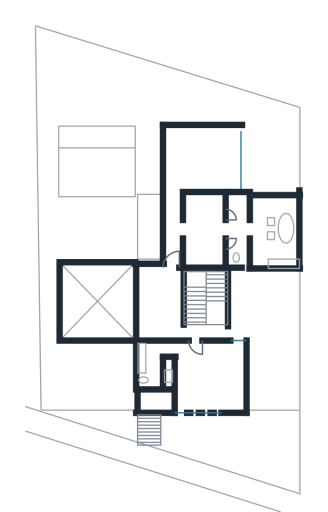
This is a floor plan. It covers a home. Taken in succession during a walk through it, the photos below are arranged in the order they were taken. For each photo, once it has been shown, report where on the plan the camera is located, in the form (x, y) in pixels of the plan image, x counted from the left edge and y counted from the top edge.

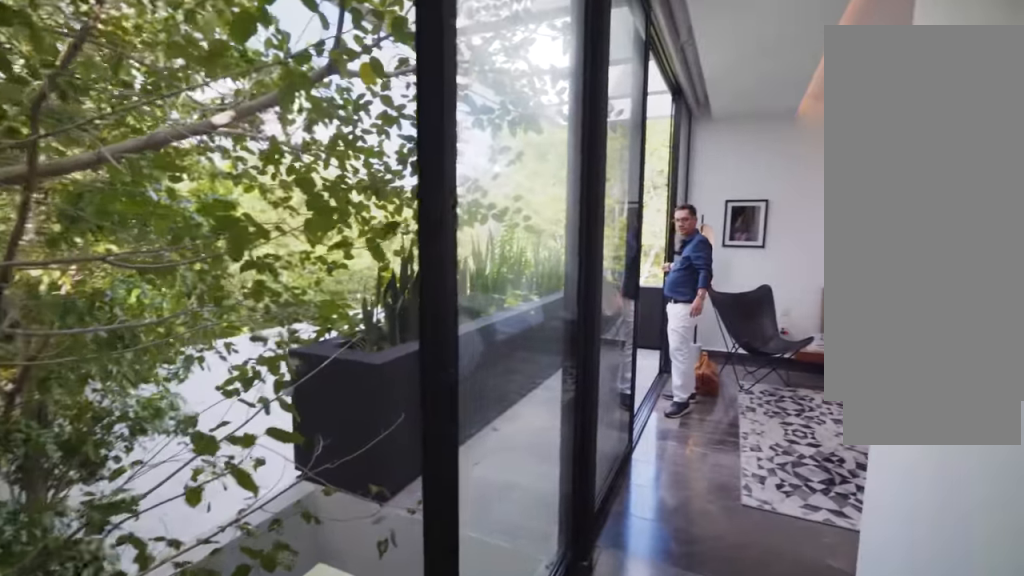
(177, 226)
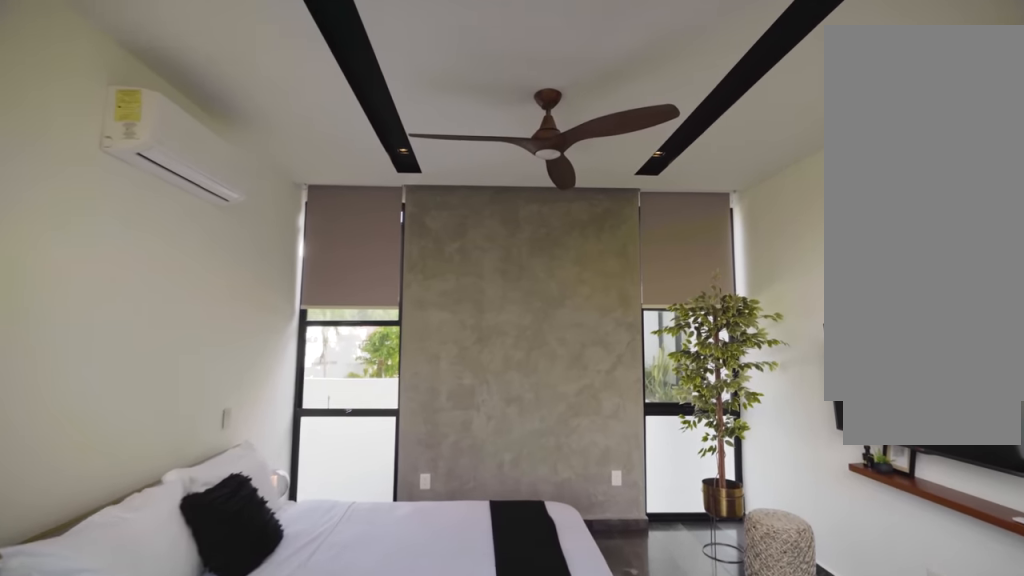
(172, 183)
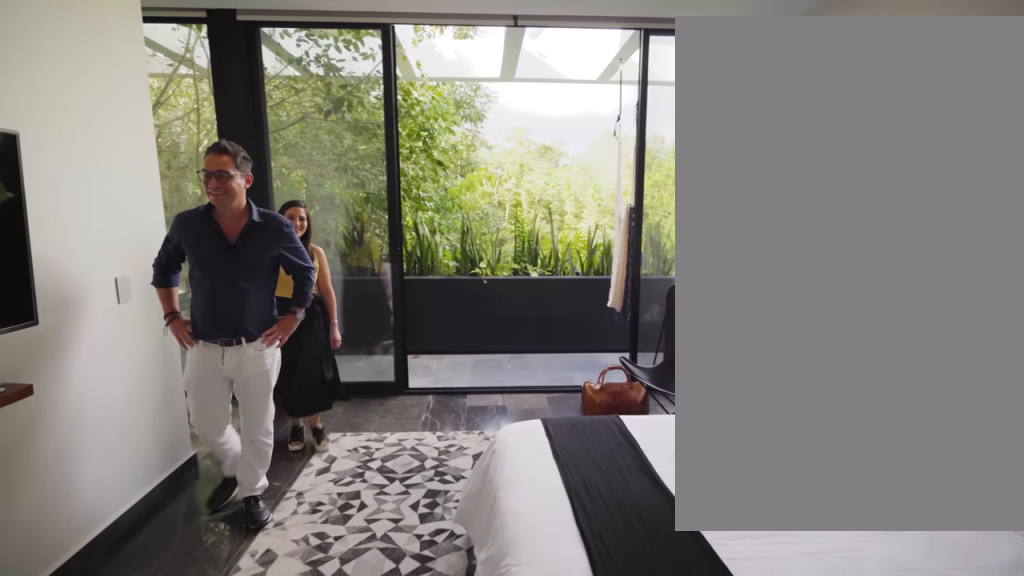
(226, 171)
